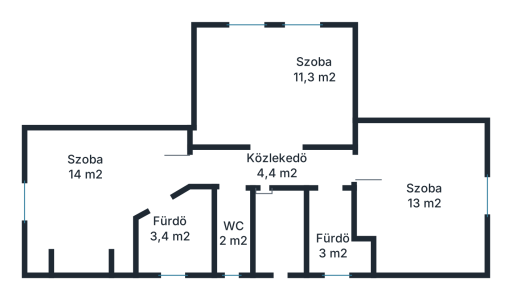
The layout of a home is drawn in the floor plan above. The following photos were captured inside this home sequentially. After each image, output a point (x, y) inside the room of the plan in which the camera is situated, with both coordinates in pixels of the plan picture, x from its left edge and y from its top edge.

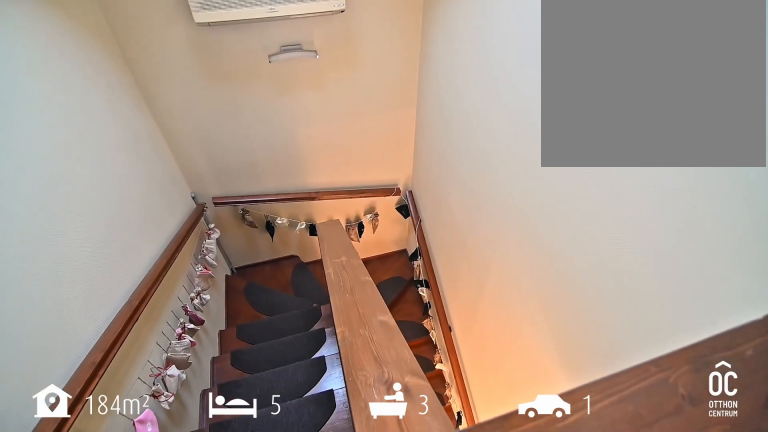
(278, 233)
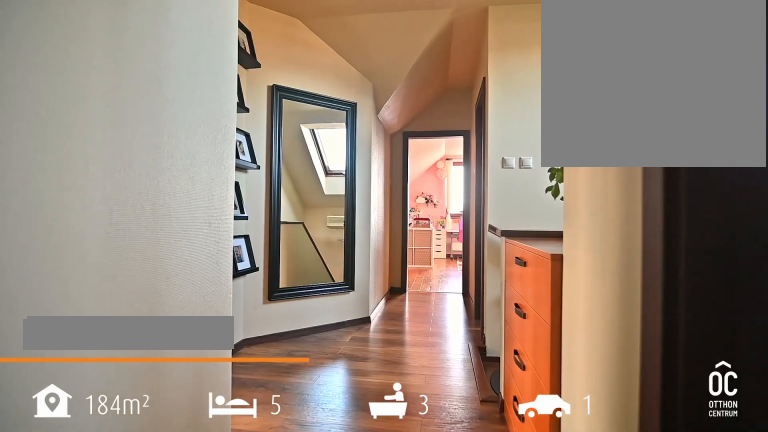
(274, 167)
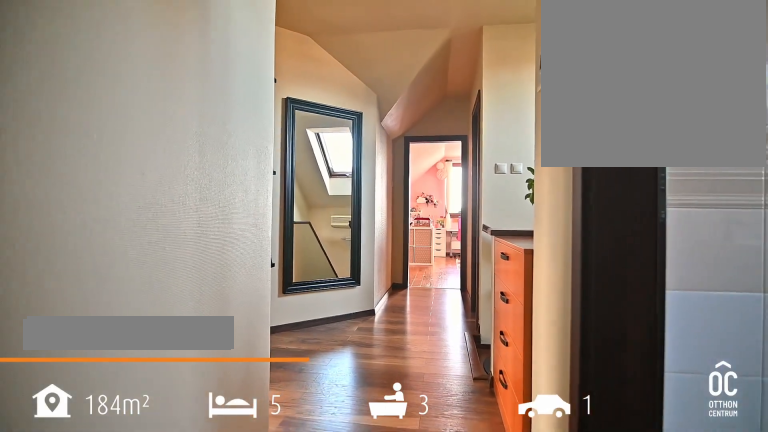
(274, 167)
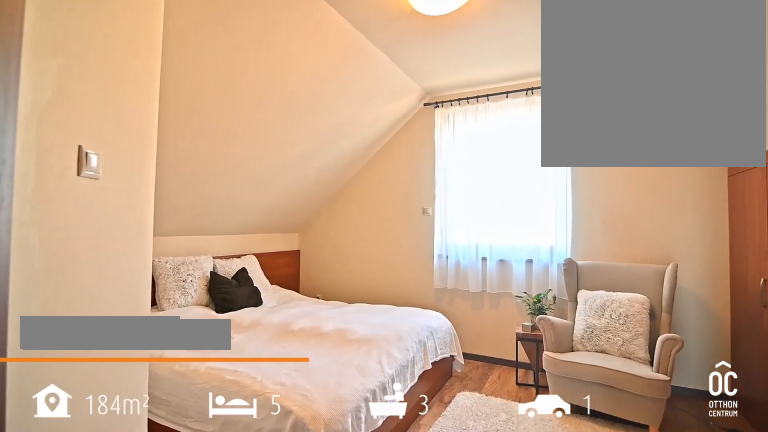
(86, 197)
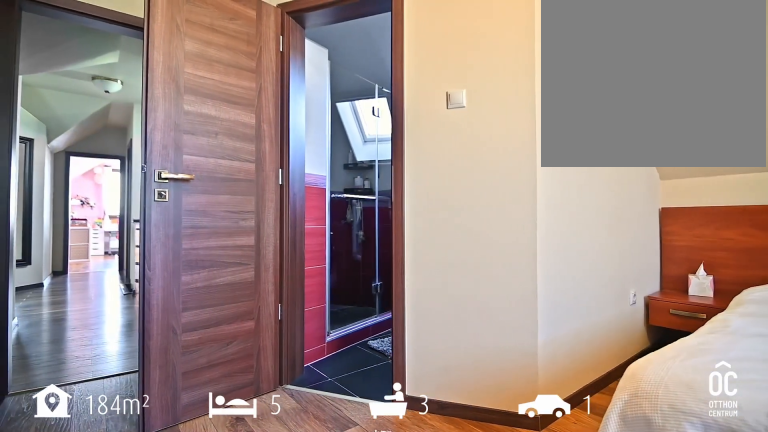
(86, 197)
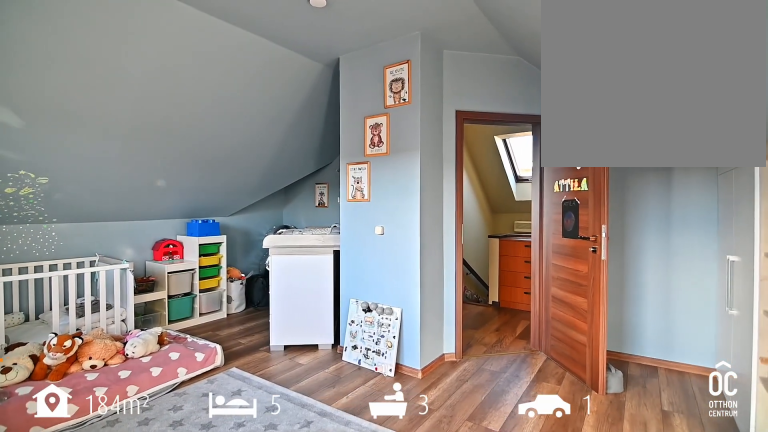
(275, 84)
